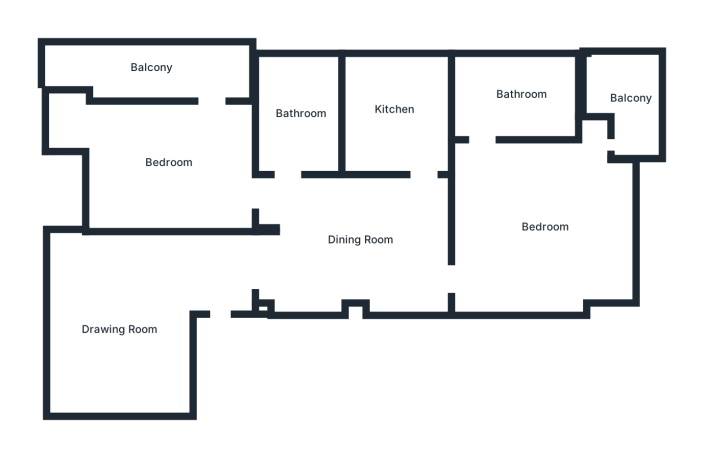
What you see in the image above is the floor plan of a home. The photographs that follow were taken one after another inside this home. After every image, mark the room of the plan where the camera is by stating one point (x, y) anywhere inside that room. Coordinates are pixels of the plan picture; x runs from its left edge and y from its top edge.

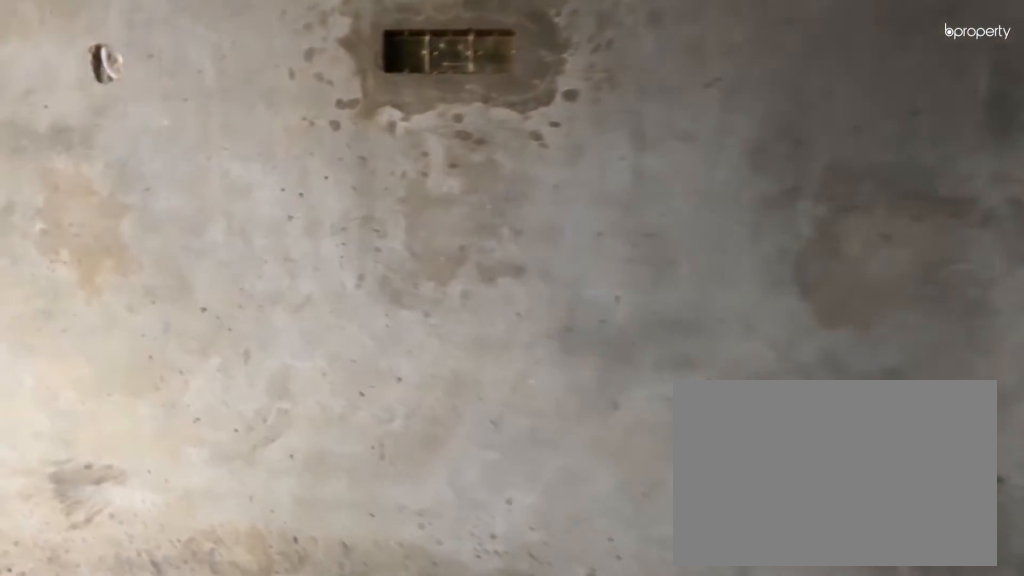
(181, 278)
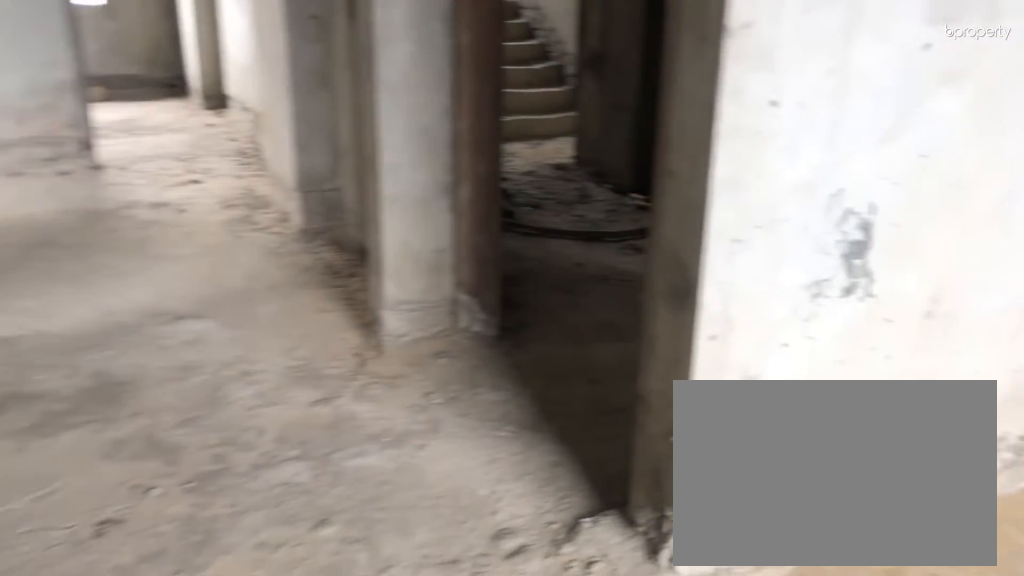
(119, 327)
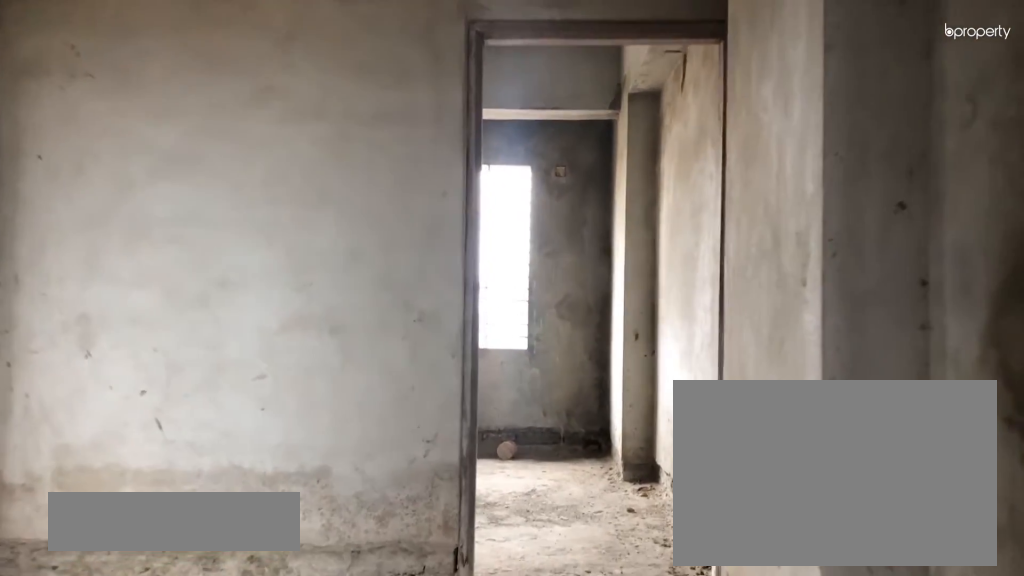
(355, 239)
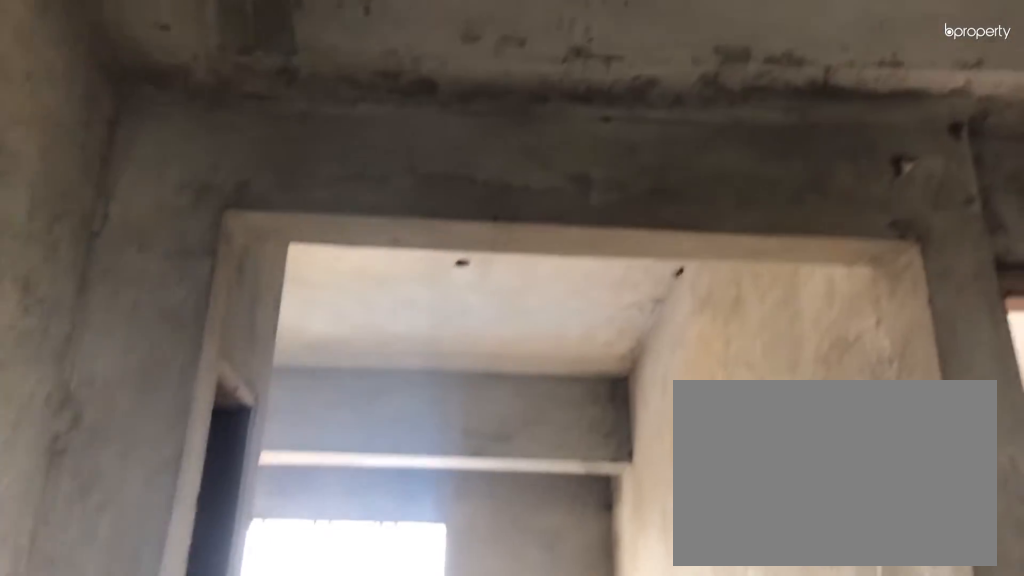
(355, 239)
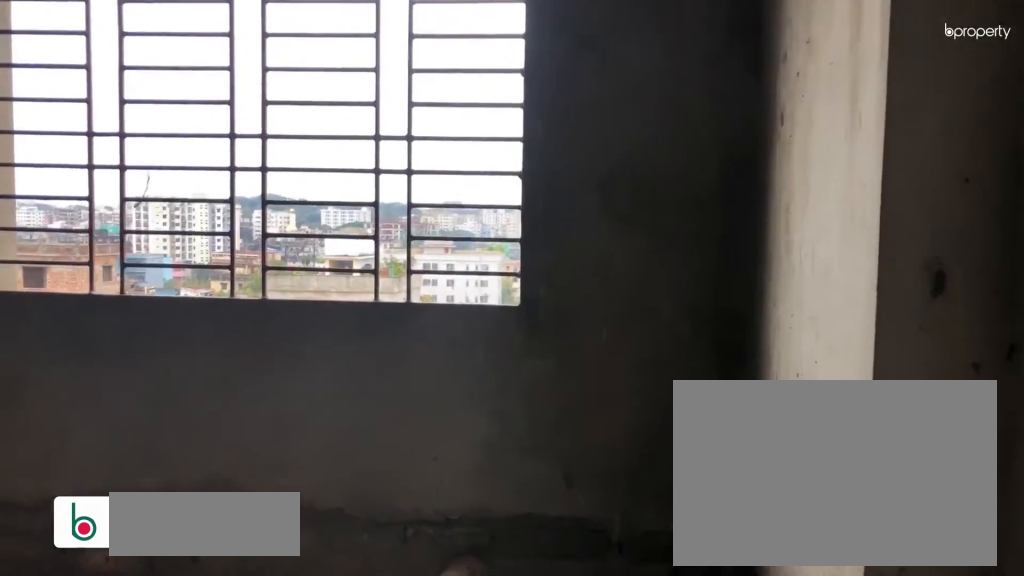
(546, 228)
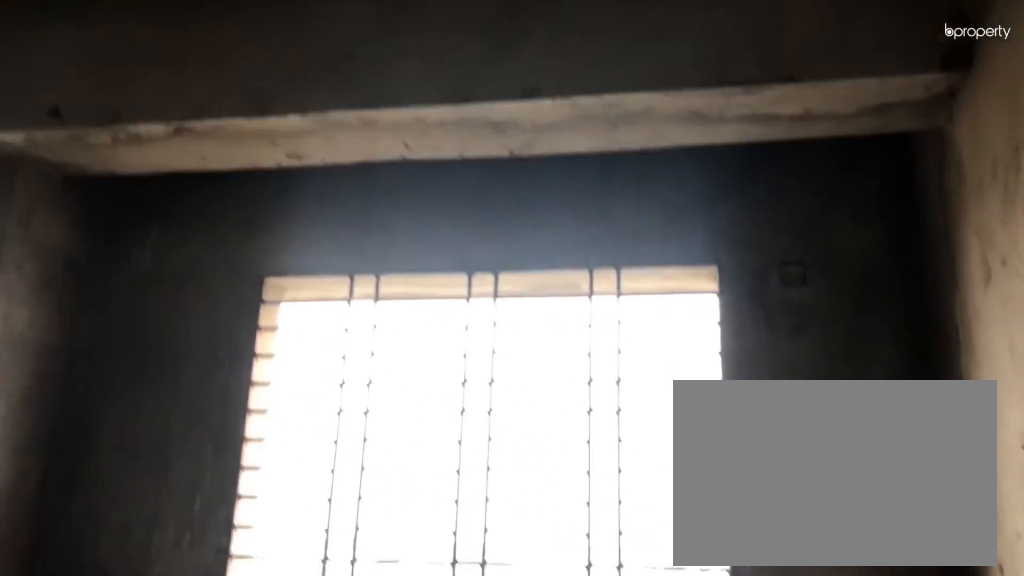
(546, 228)
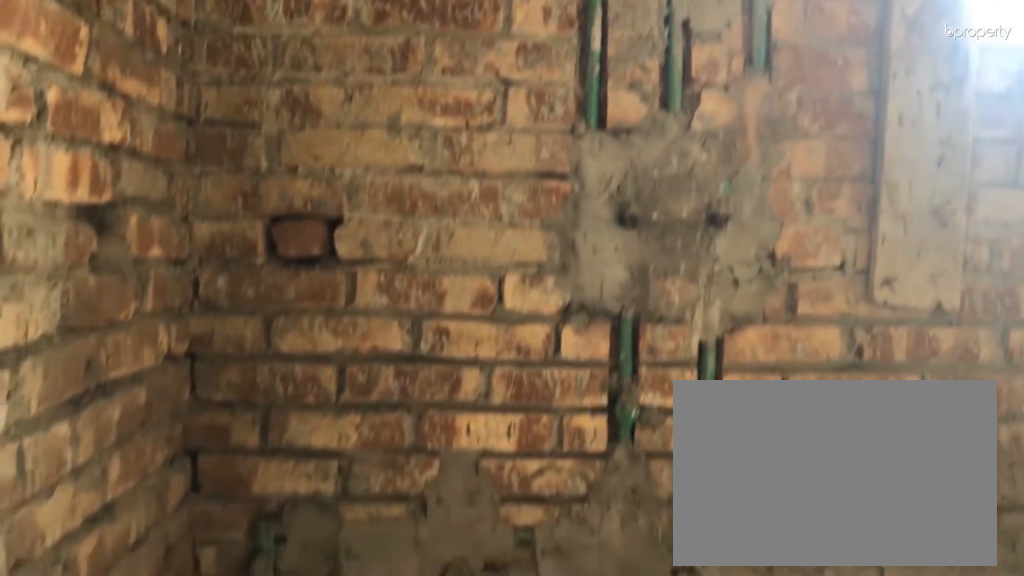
(522, 93)
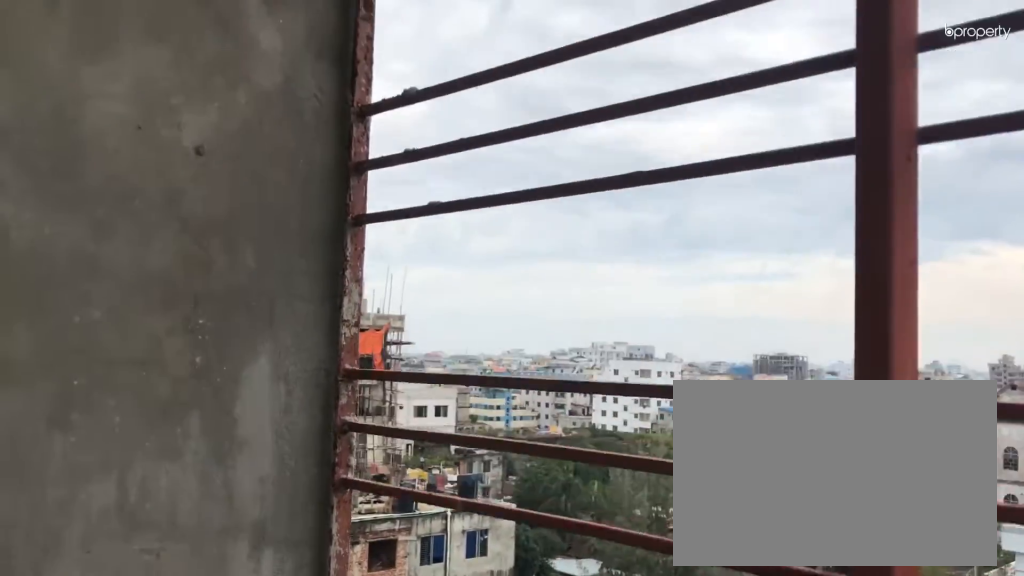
(631, 98)
